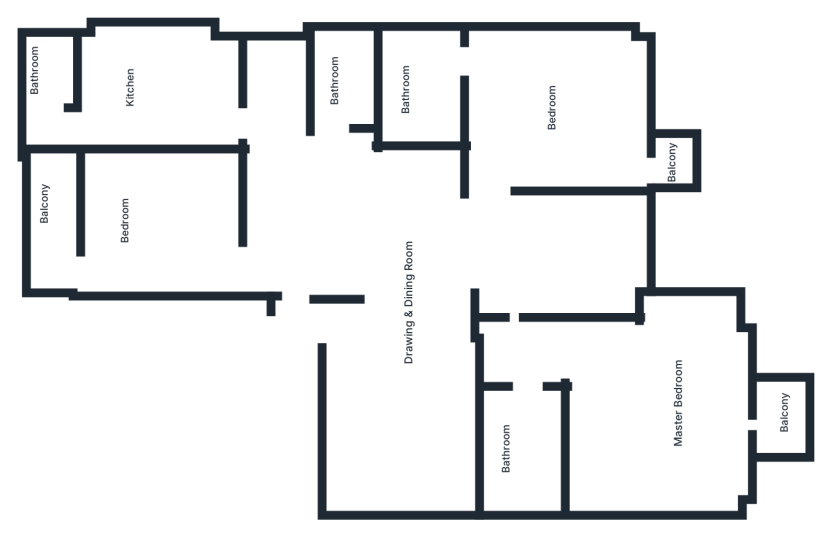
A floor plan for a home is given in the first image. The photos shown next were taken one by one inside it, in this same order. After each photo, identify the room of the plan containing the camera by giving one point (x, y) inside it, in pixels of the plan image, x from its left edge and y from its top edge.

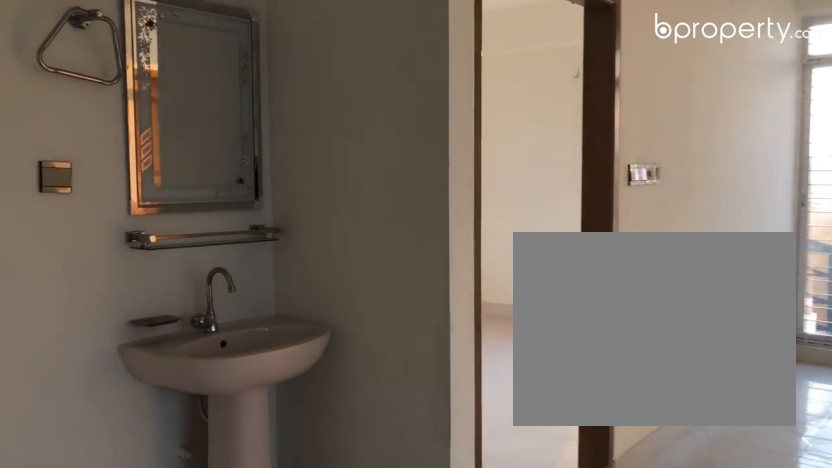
(365, 239)
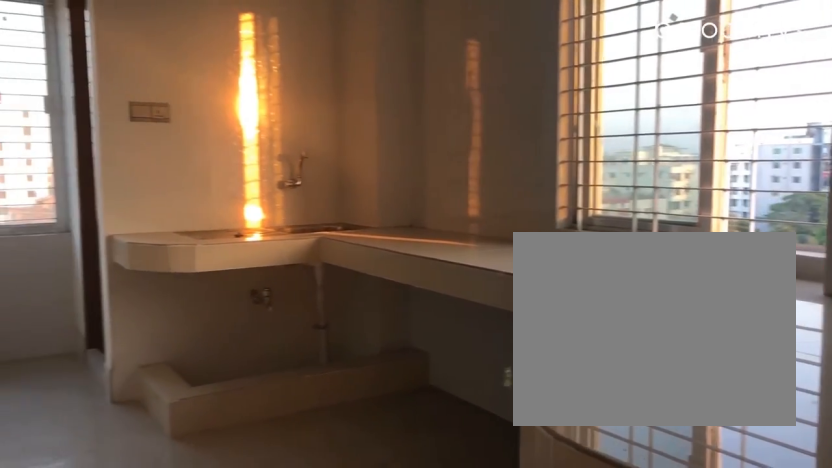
(238, 105)
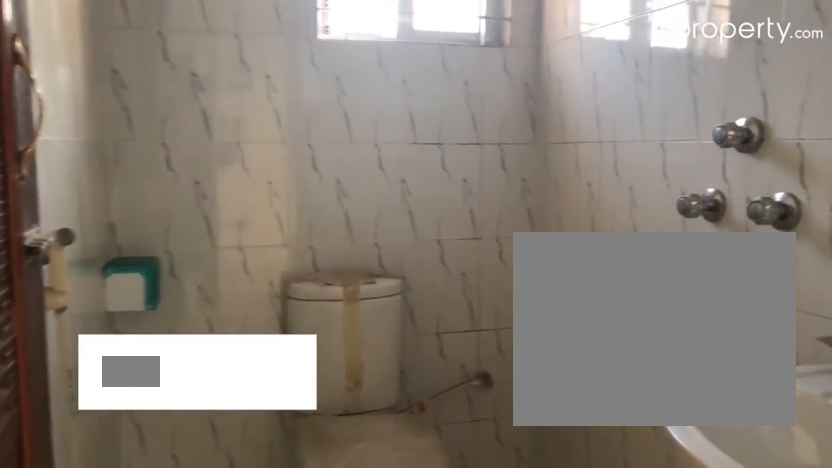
(341, 74)
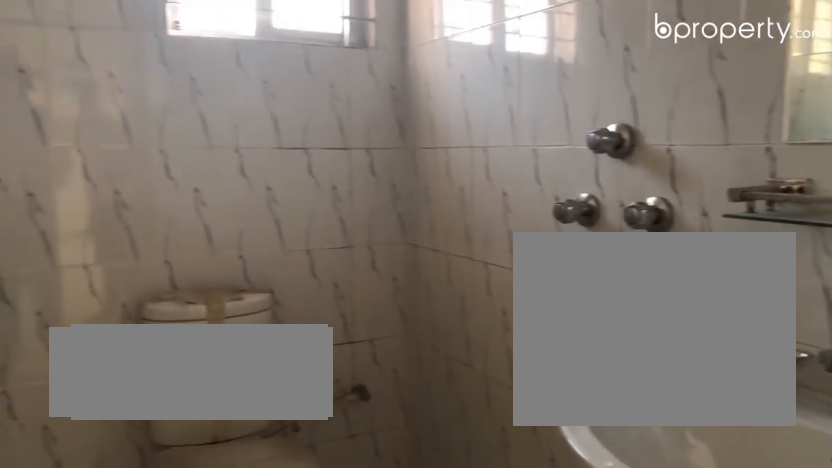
(341, 74)
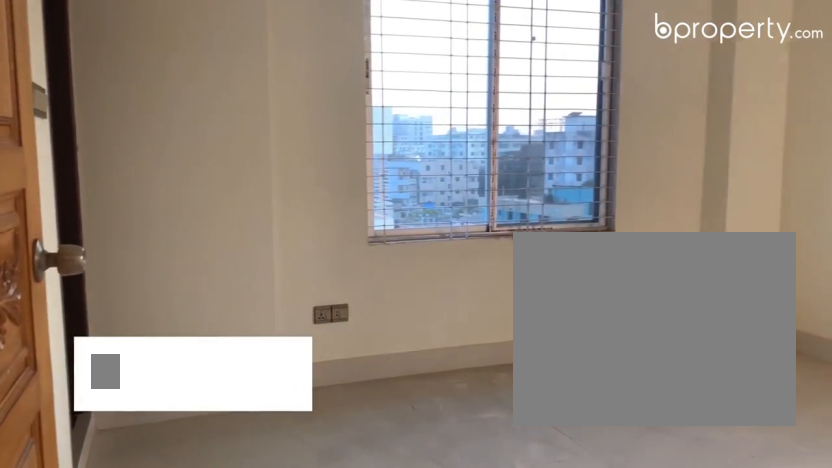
(561, 93)
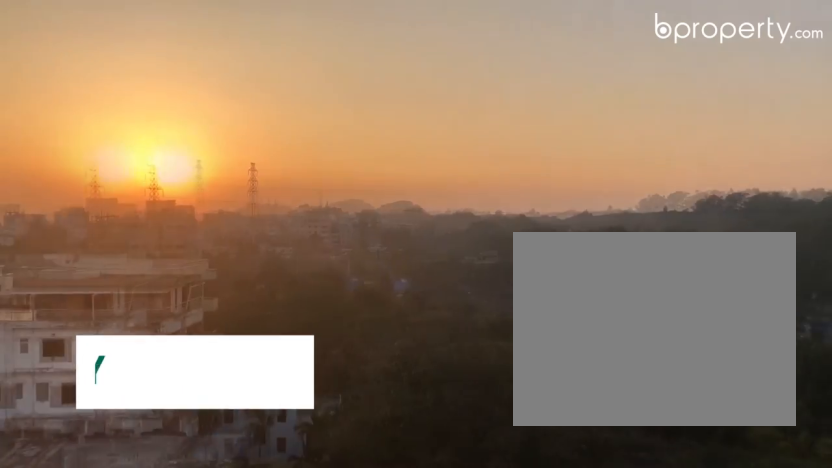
(666, 158)
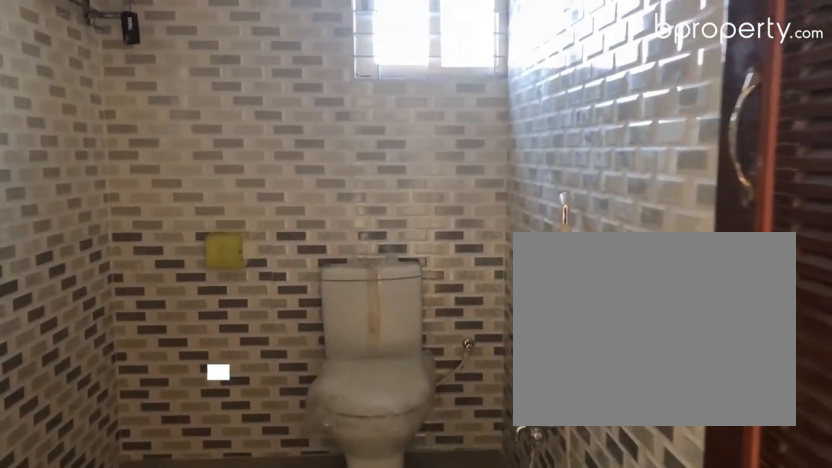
(517, 436)
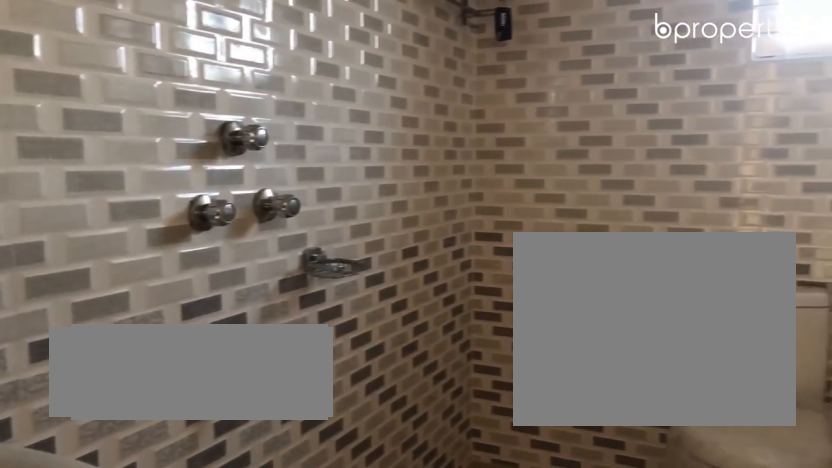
(517, 436)
